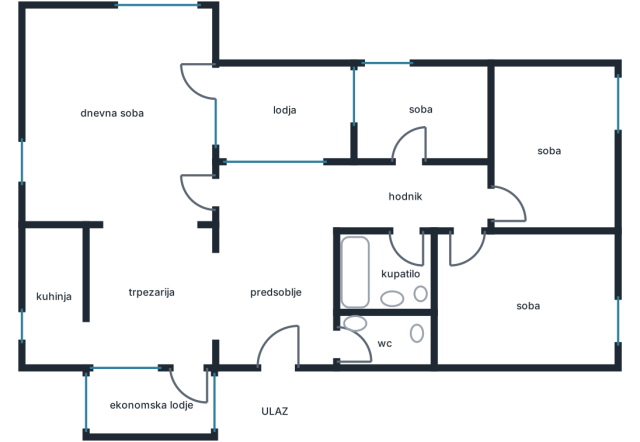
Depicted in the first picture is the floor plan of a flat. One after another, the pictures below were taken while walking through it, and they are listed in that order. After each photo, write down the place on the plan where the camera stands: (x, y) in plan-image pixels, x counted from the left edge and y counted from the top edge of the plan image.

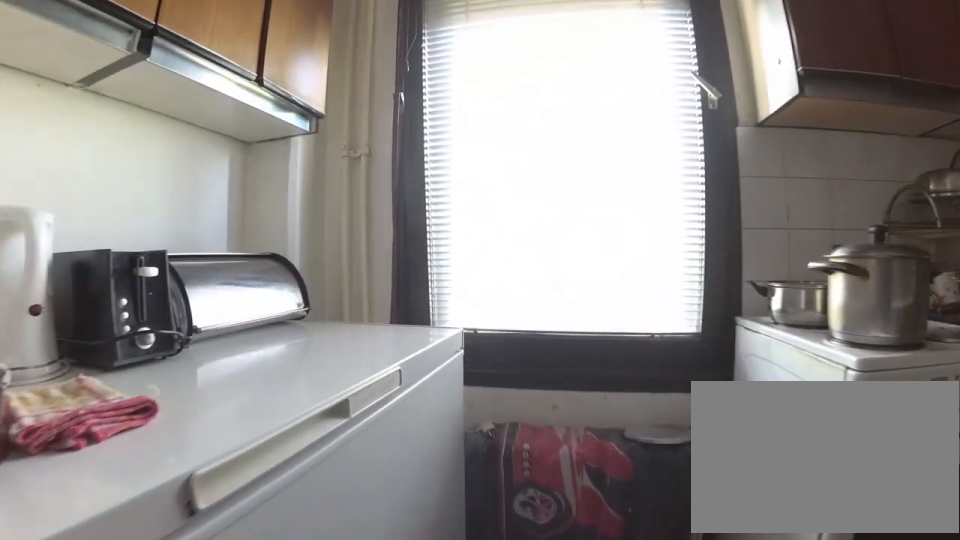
(81, 336)
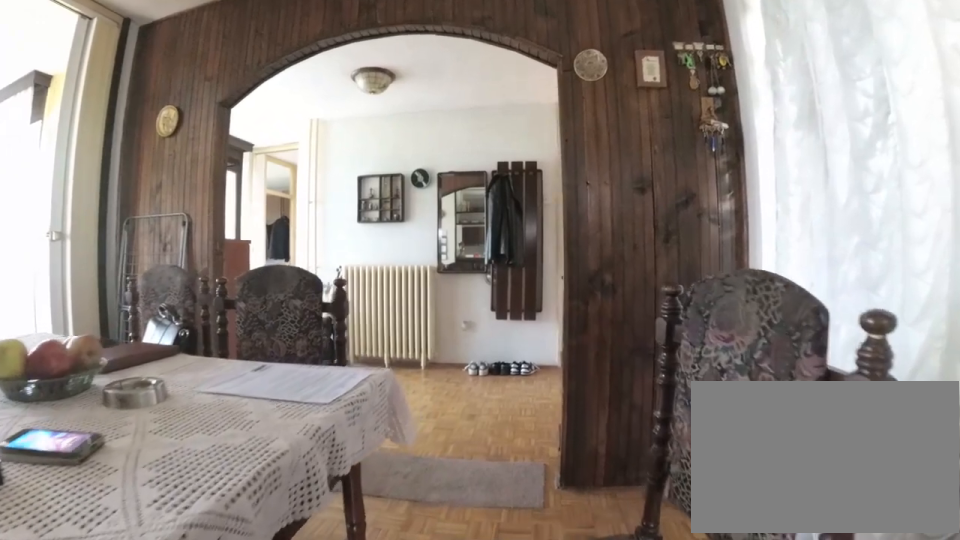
(85, 350)
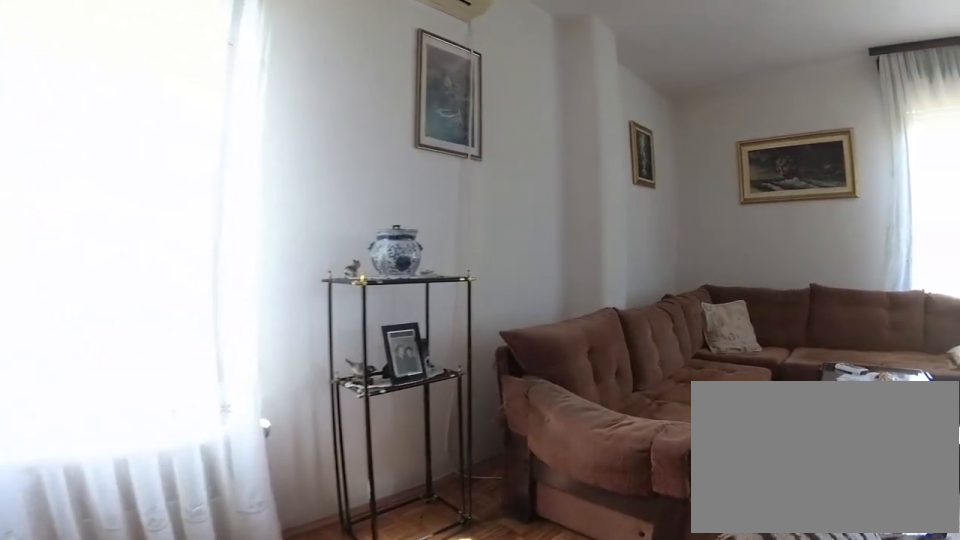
(97, 172)
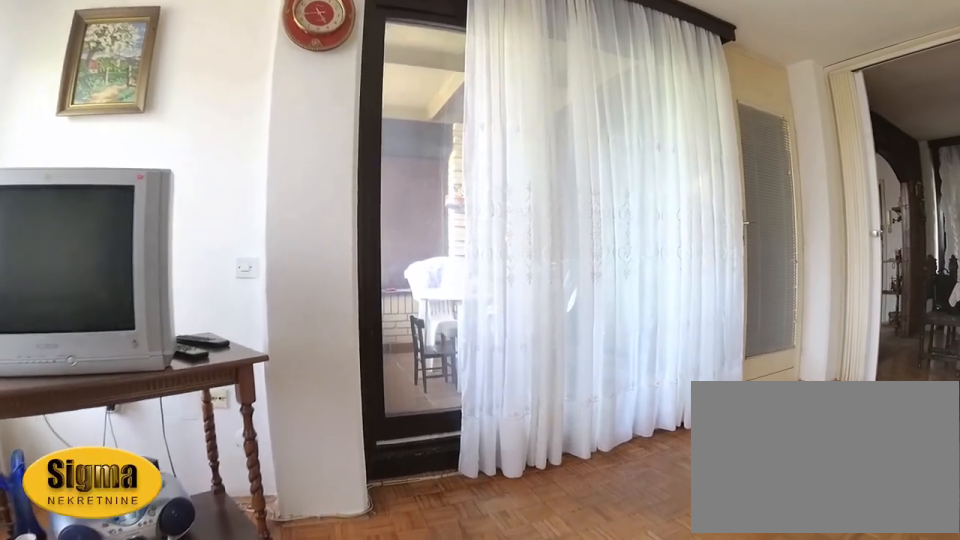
(85, 65)
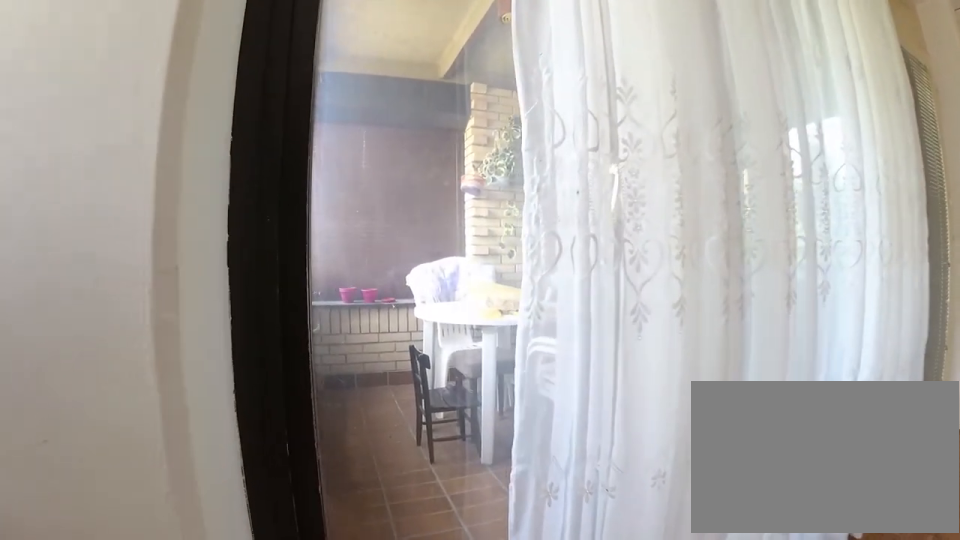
(152, 88)
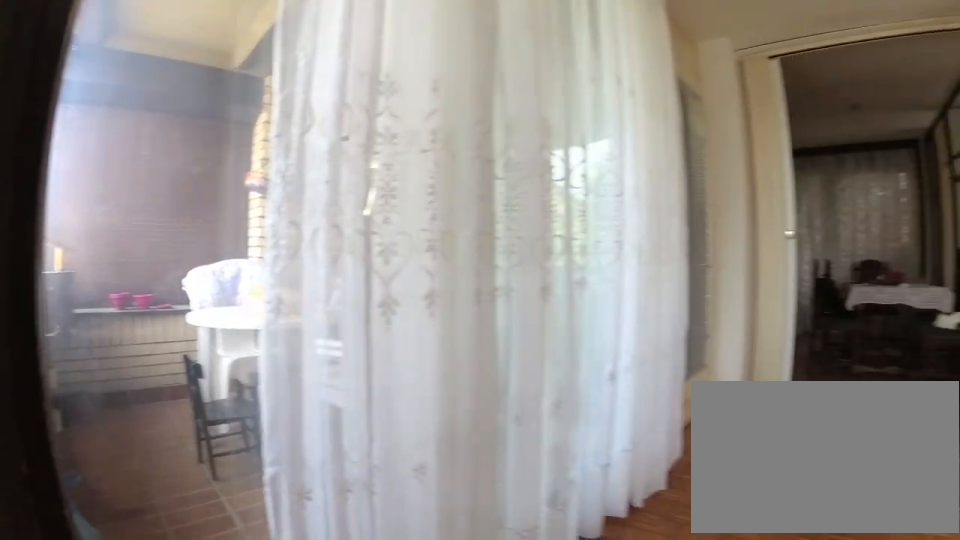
(181, 58)
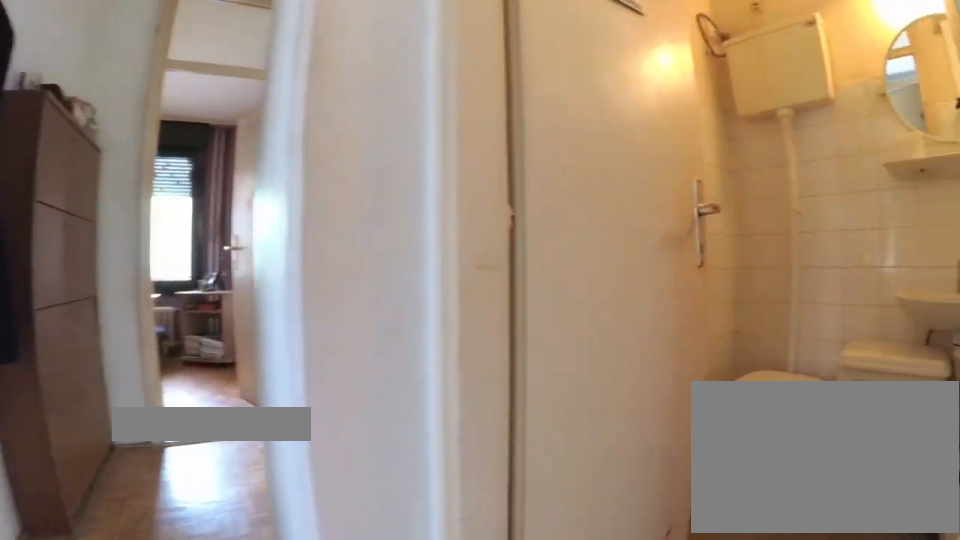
(360, 196)
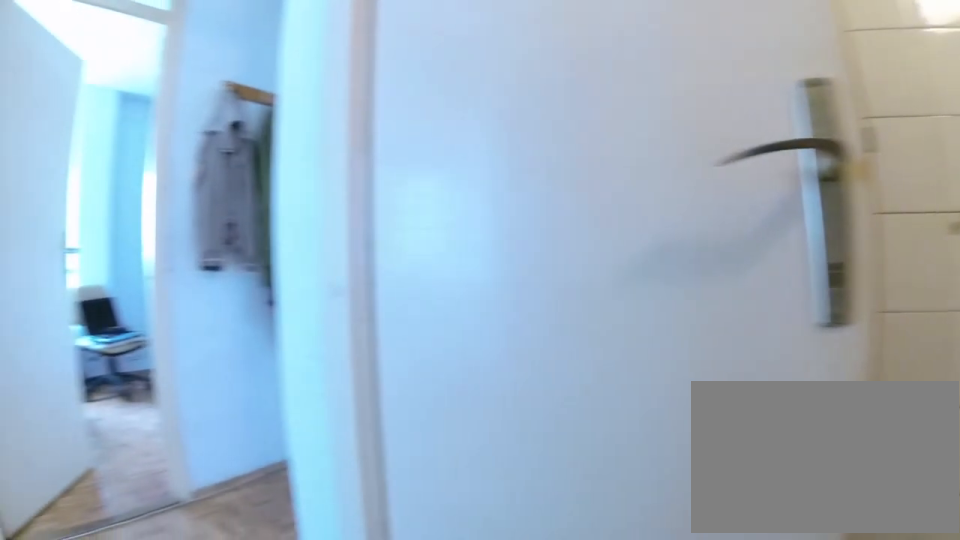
(369, 283)
